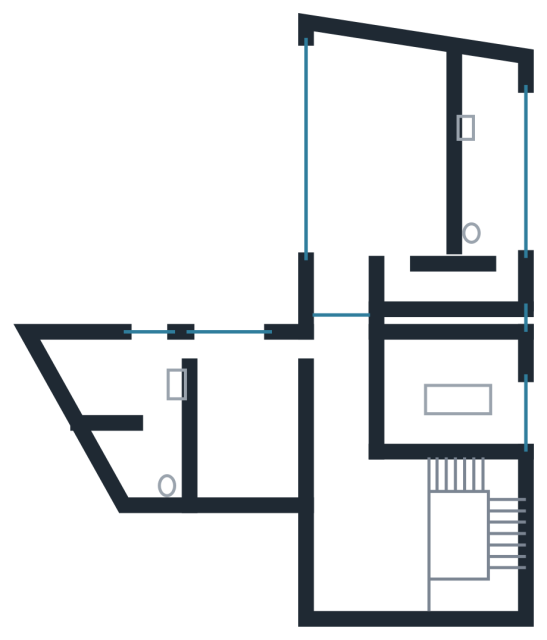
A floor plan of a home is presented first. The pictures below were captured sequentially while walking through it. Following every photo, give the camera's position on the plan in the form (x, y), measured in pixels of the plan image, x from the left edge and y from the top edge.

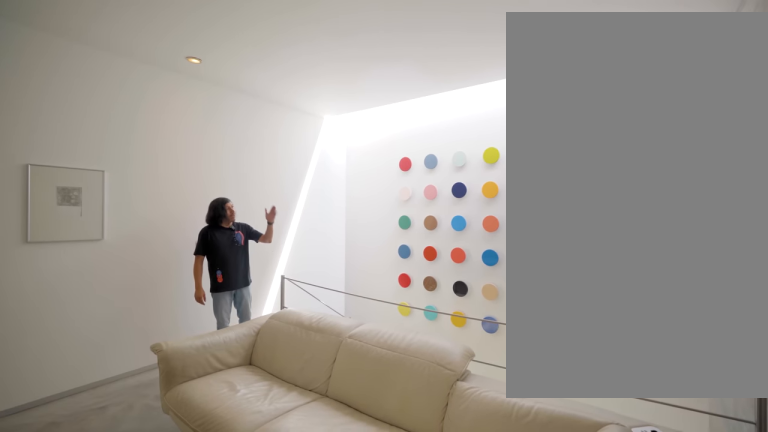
(356, 540)
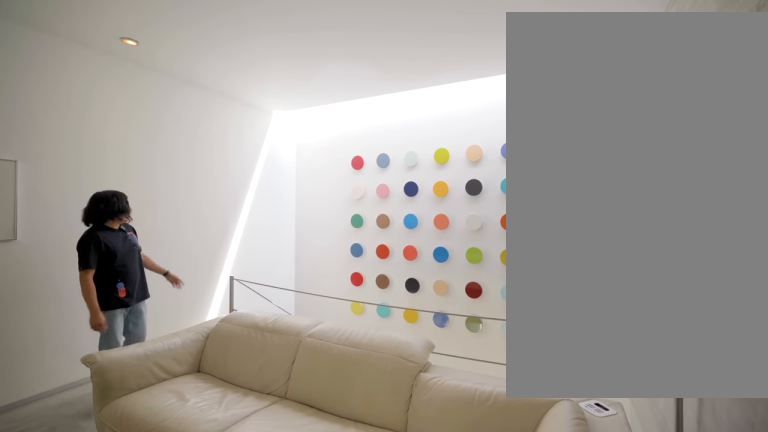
(356, 540)
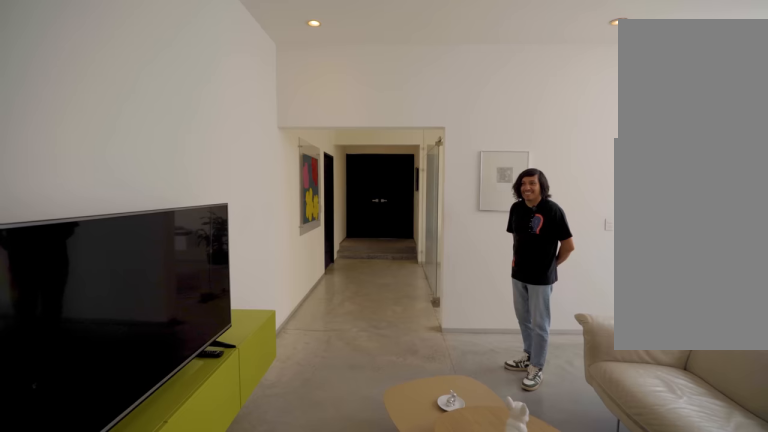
(355, 541)
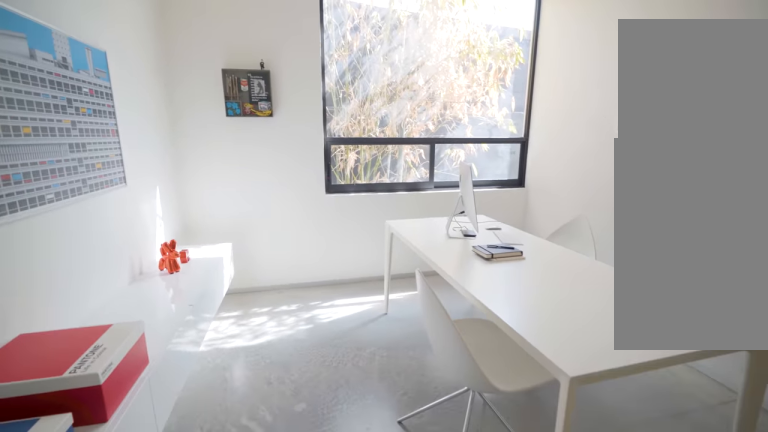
(407, 397)
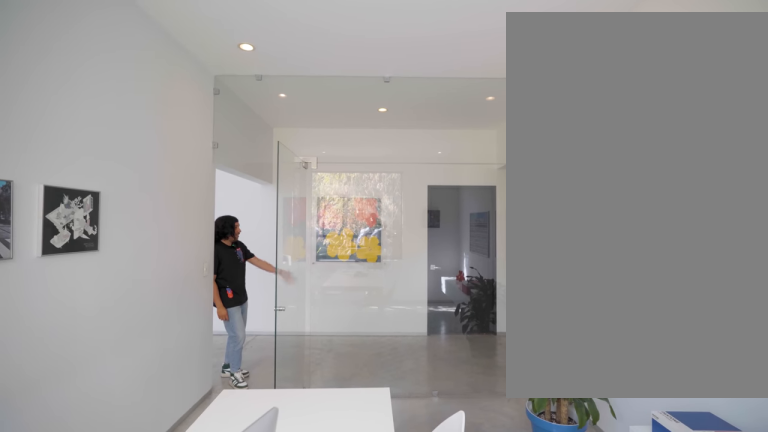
(500, 374)
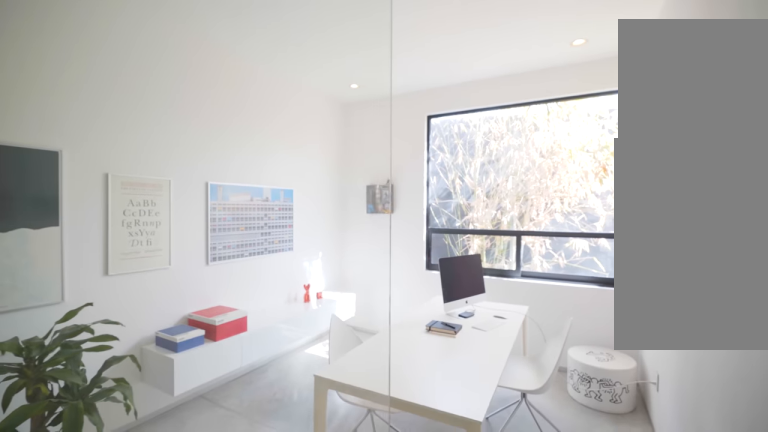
(418, 423)
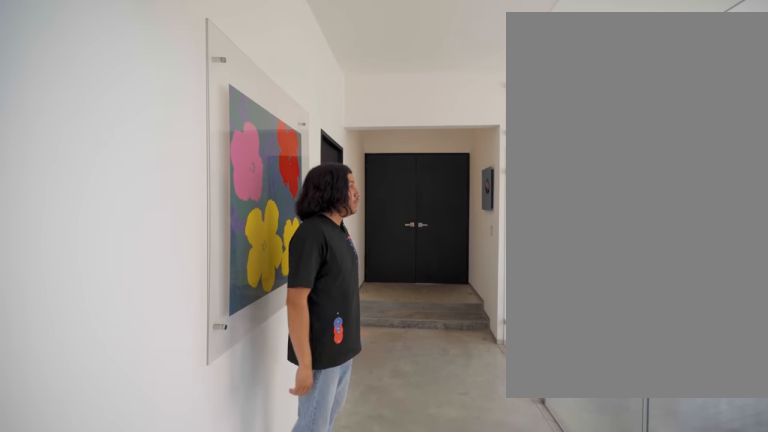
(342, 432)
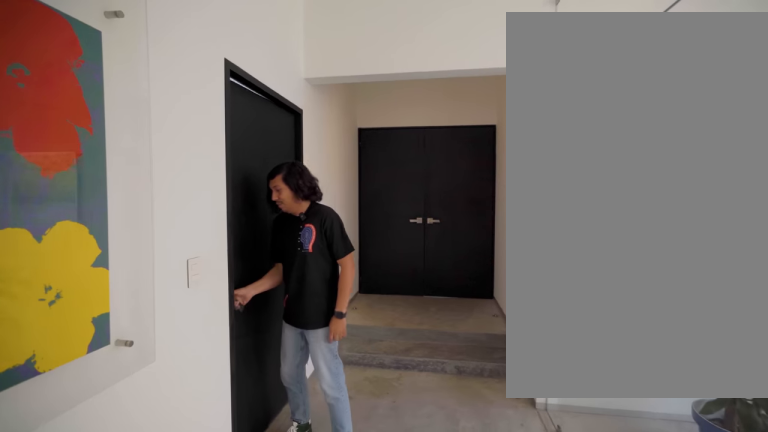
(343, 432)
